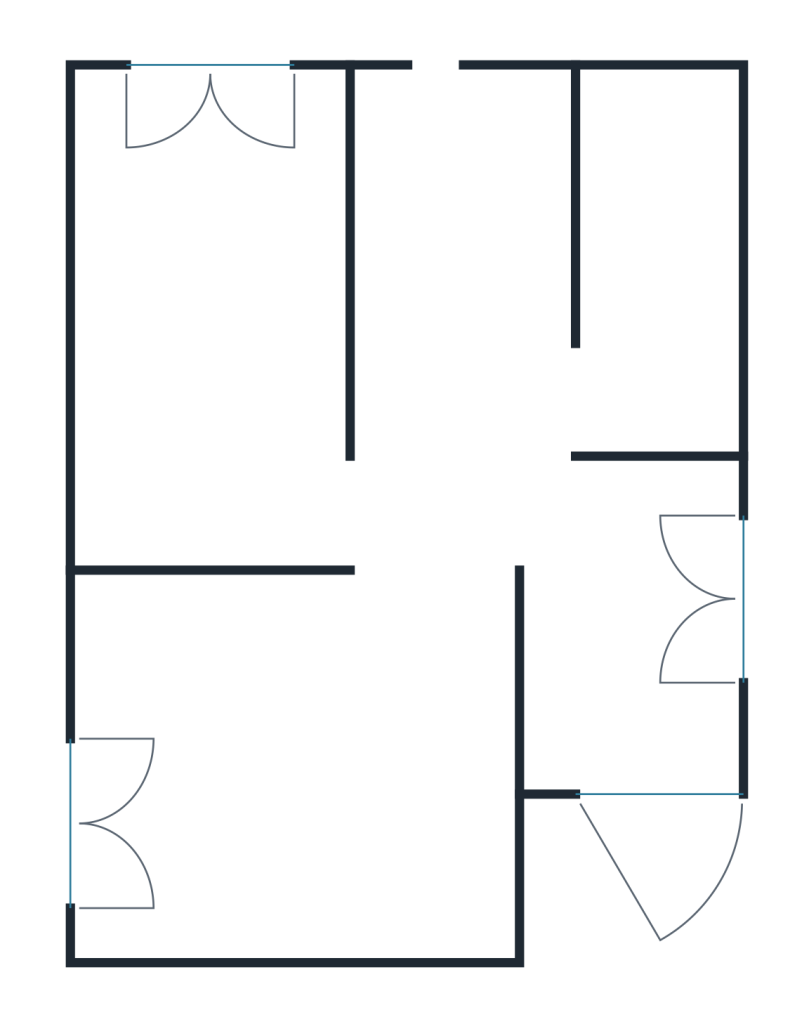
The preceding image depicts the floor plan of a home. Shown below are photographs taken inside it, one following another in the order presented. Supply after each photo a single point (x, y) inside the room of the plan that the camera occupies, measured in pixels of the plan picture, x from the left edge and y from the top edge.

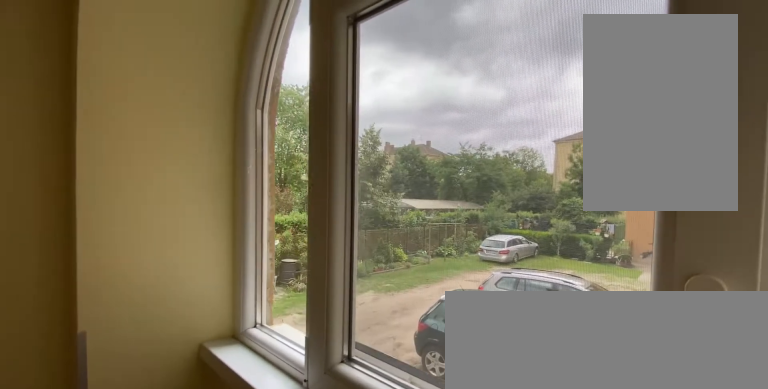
(631, 636)
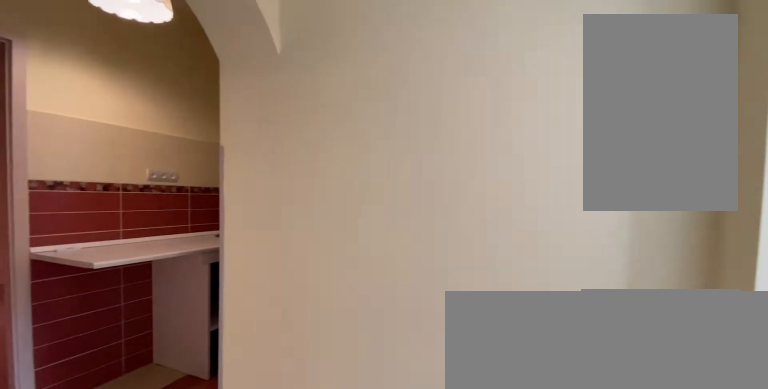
(631, 636)
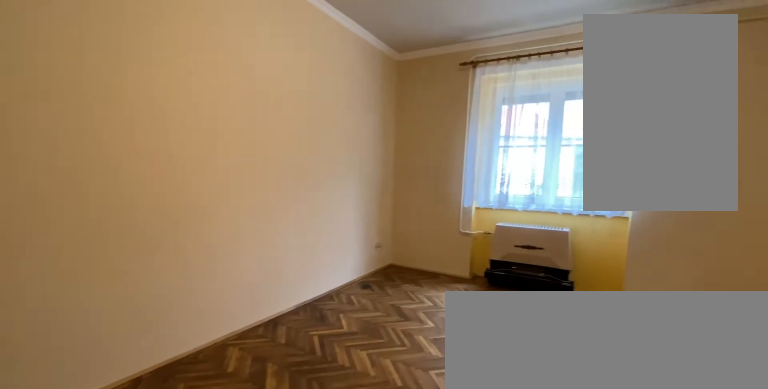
(298, 765)
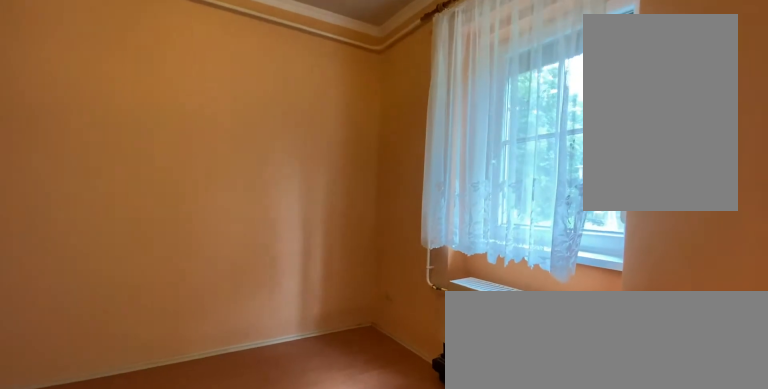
(197, 312)
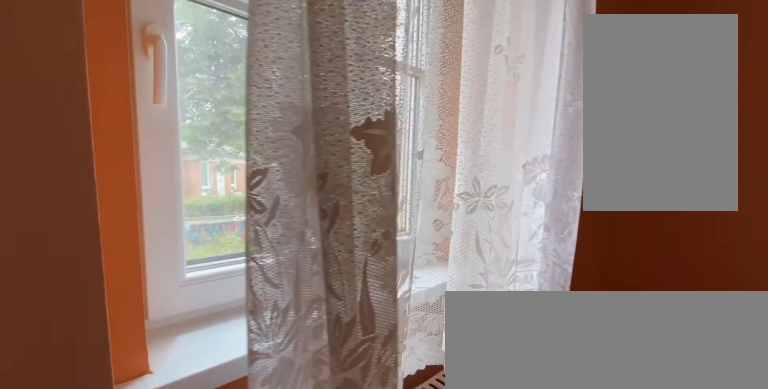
(197, 312)
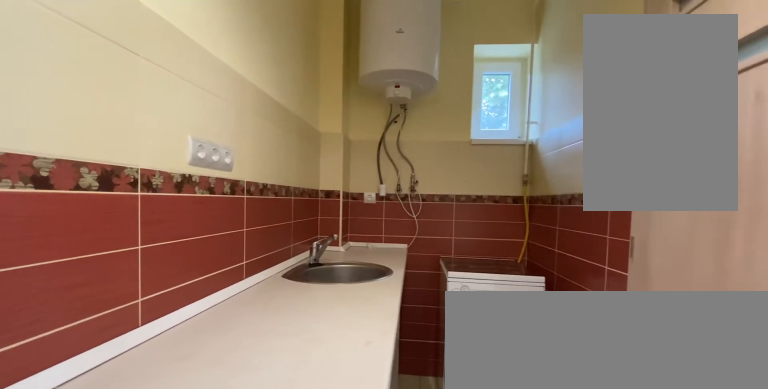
(465, 282)
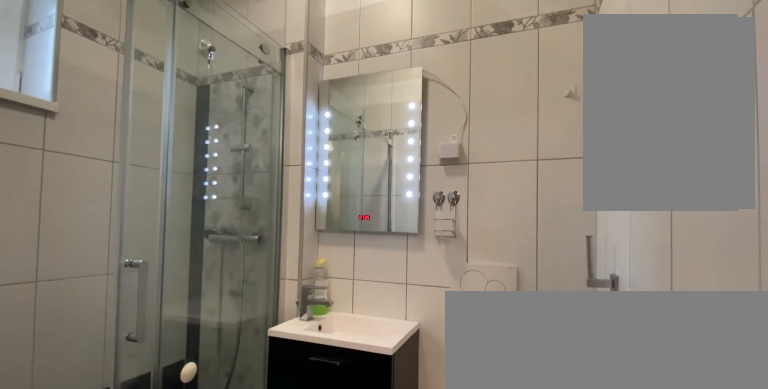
(661, 305)
